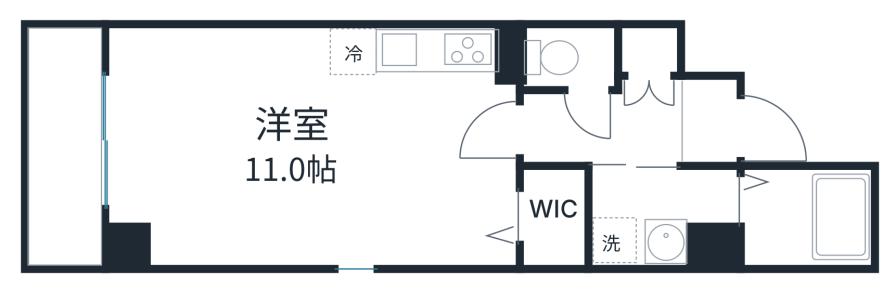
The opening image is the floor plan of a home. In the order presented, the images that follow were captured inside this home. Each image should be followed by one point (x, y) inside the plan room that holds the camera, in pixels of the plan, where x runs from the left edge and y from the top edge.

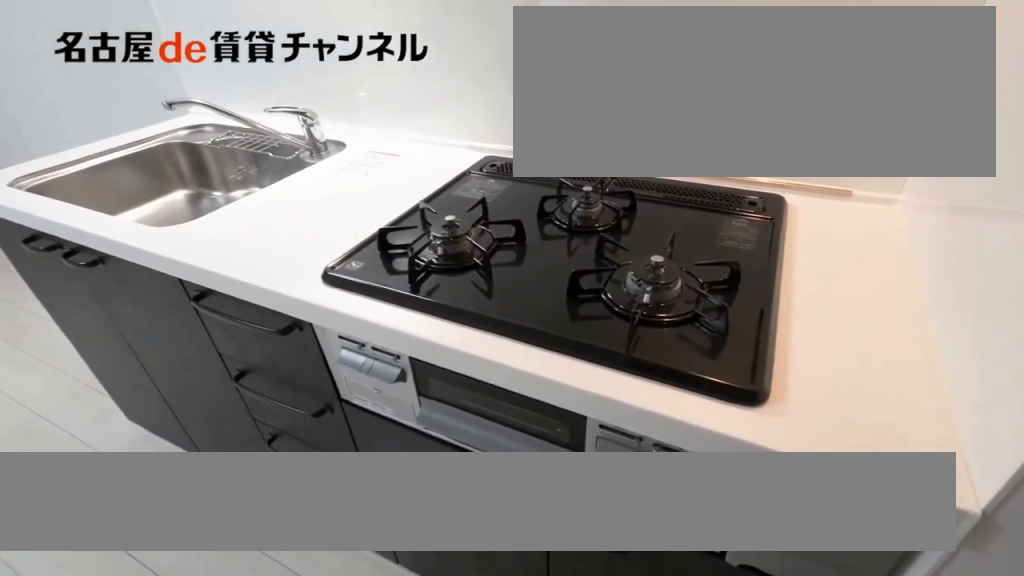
(426, 62)
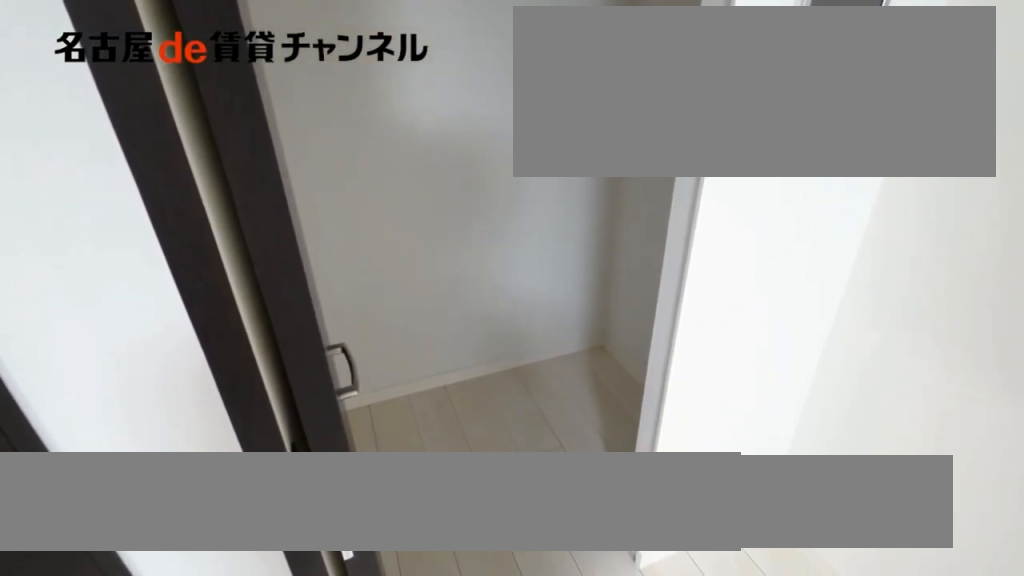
(554, 216)
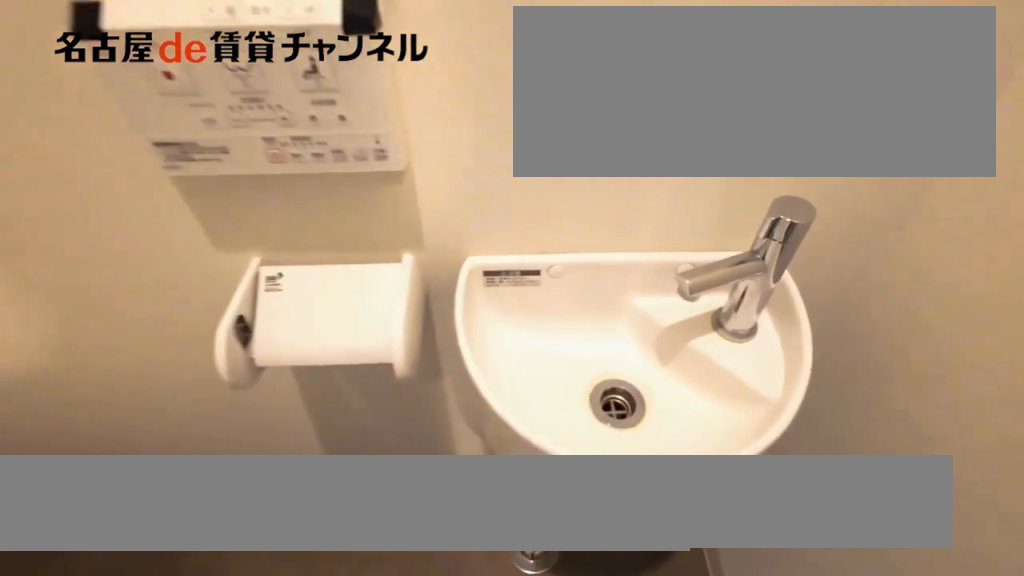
(572, 60)
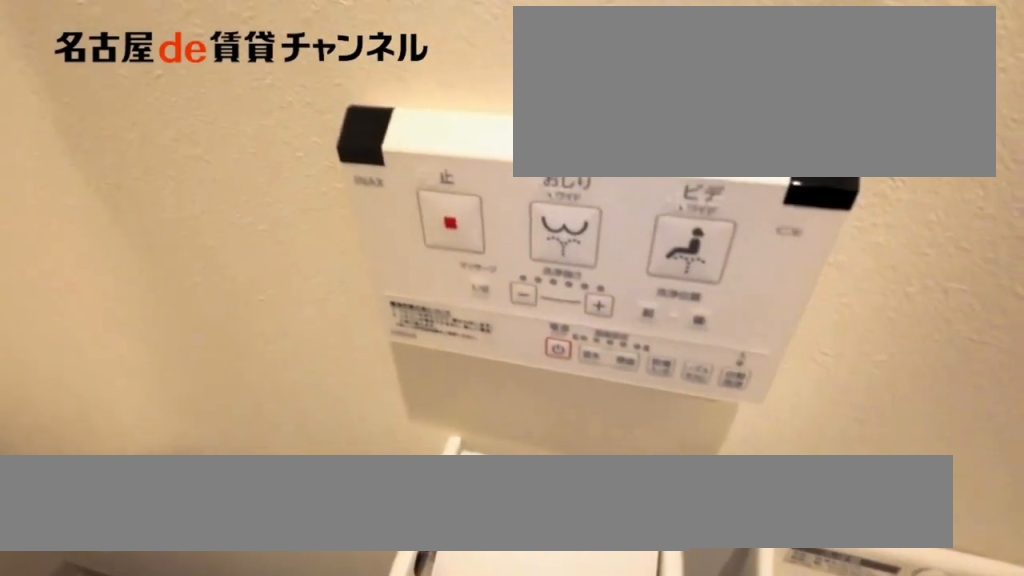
(572, 60)
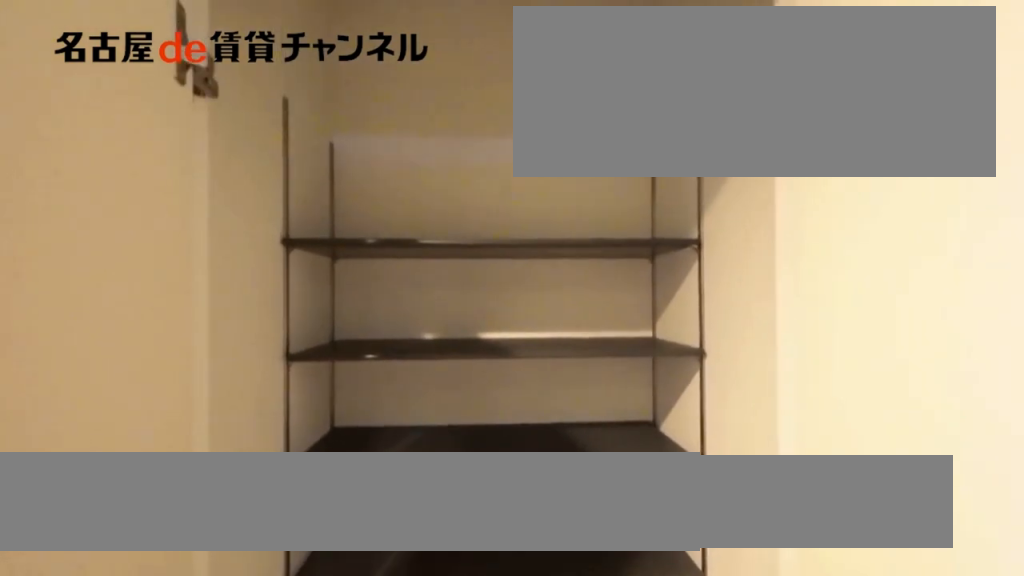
(647, 52)
